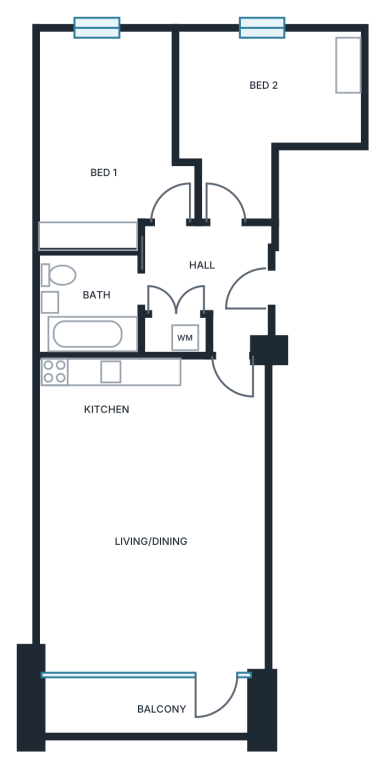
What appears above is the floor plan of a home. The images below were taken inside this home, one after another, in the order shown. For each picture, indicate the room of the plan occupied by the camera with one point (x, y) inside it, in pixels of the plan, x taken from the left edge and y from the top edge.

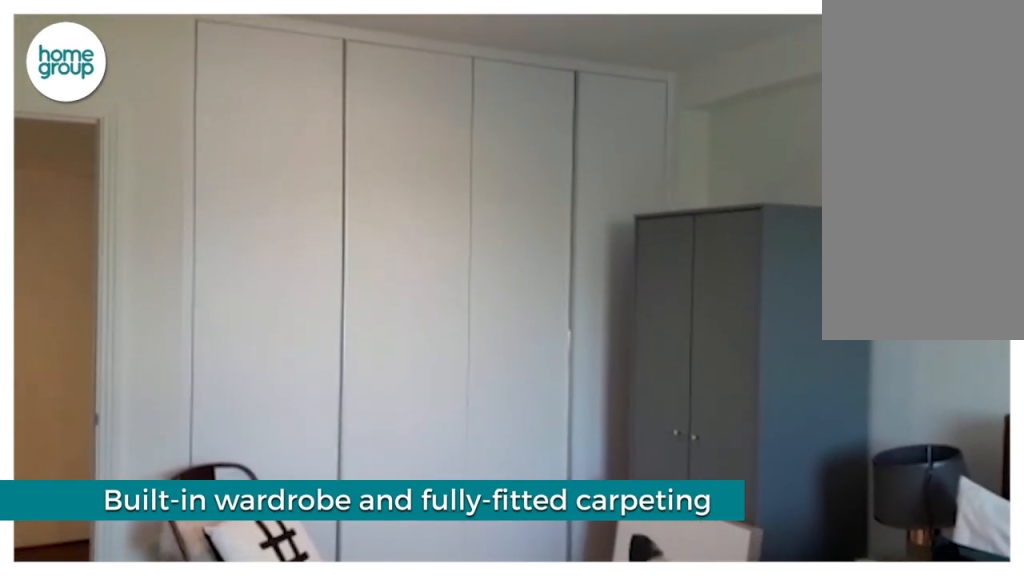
(111, 135)
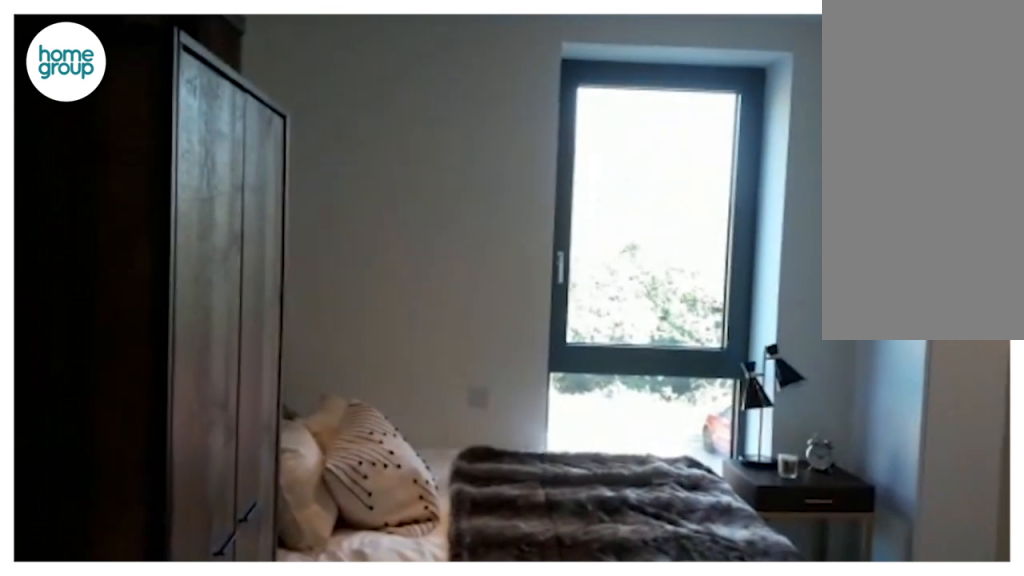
(255, 115)
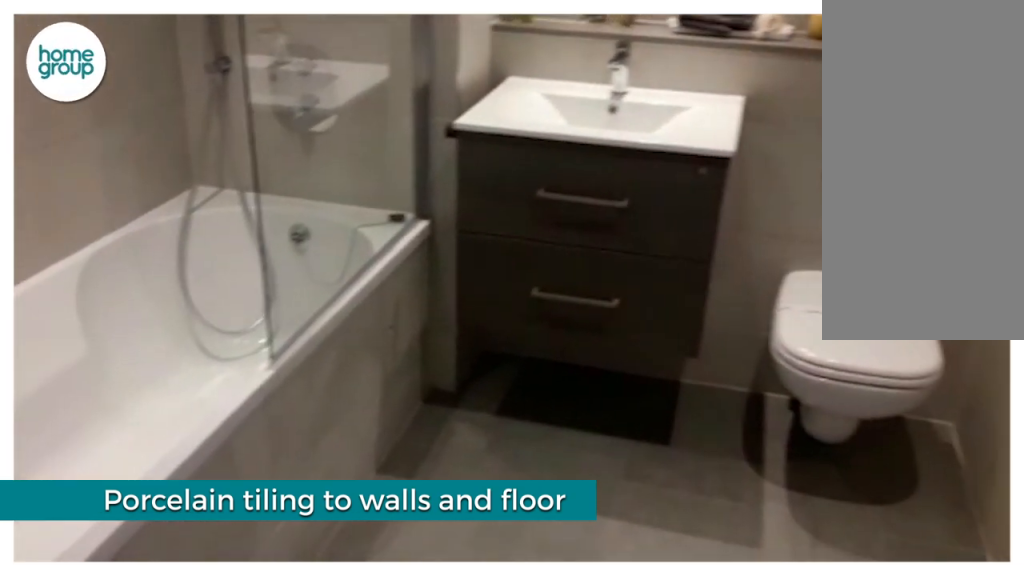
(89, 303)
